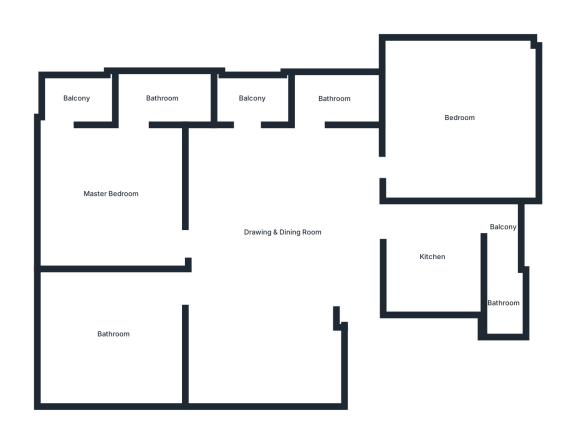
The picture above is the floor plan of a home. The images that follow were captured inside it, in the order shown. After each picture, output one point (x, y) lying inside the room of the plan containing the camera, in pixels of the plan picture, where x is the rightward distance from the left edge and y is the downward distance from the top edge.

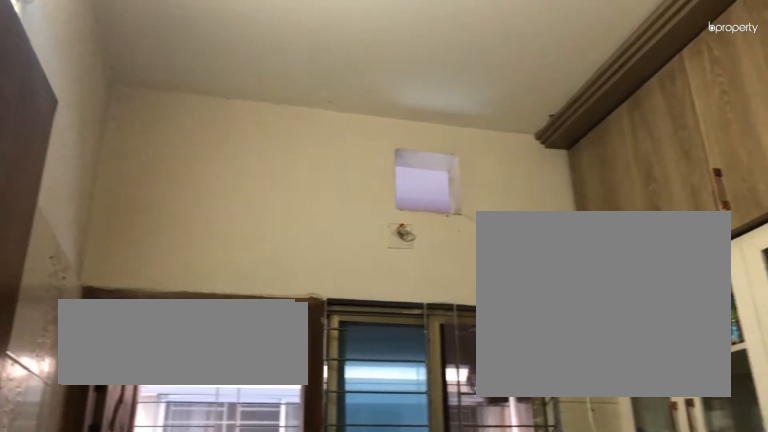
(432, 257)
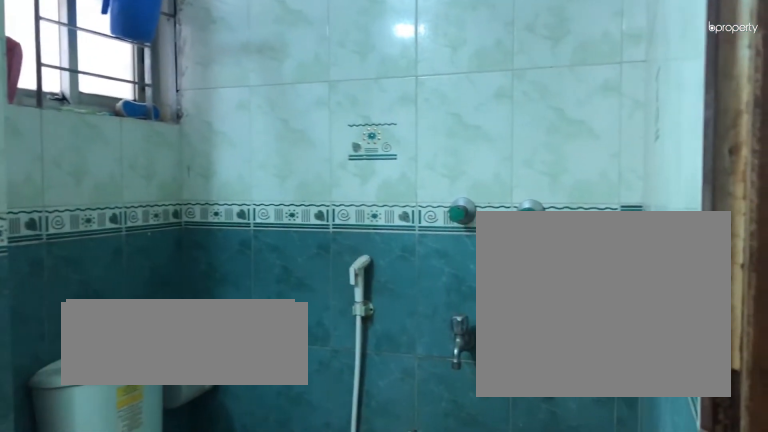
(334, 100)
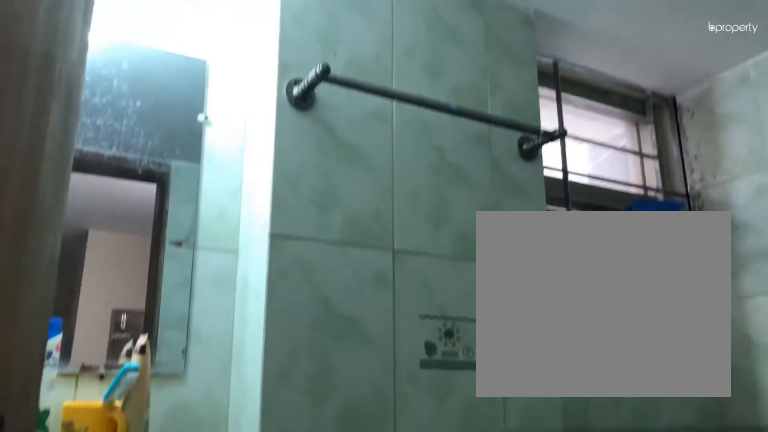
(334, 100)
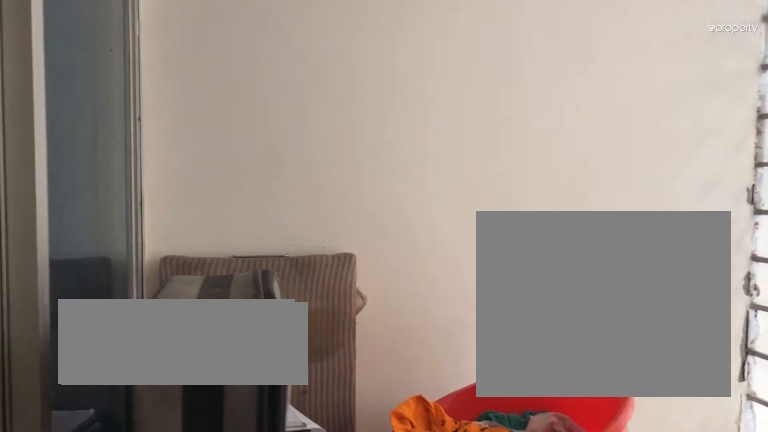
(250, 97)
